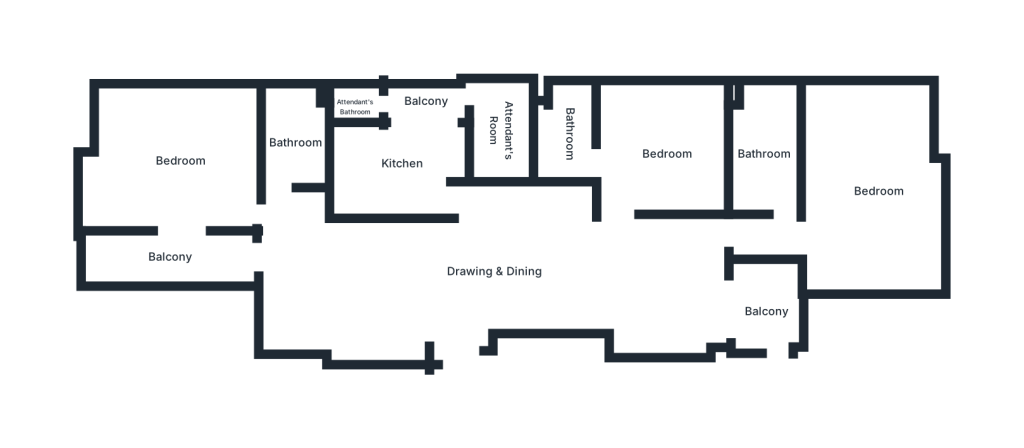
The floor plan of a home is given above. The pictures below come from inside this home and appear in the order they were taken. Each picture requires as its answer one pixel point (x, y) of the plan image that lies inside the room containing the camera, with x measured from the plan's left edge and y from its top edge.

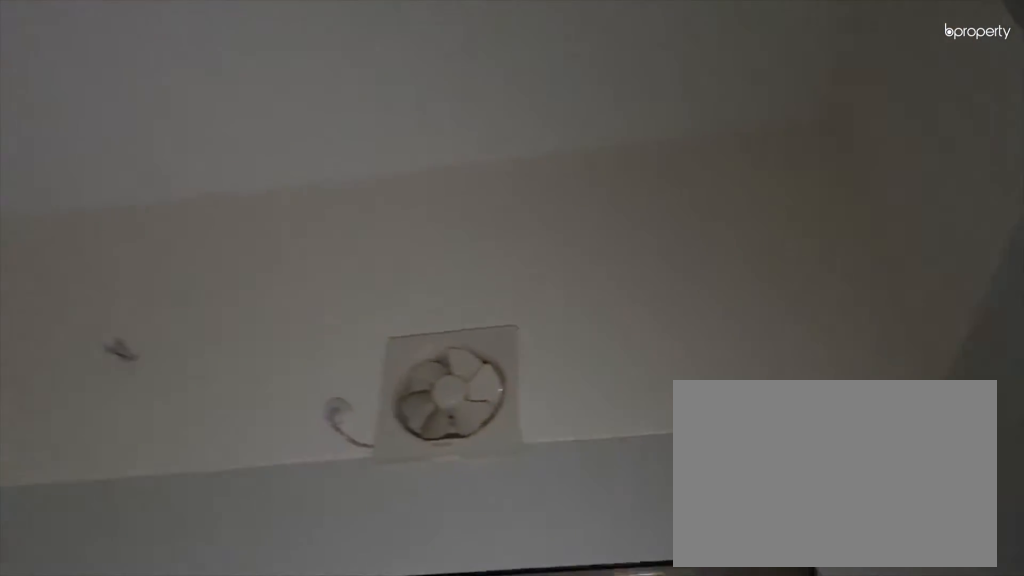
(402, 166)
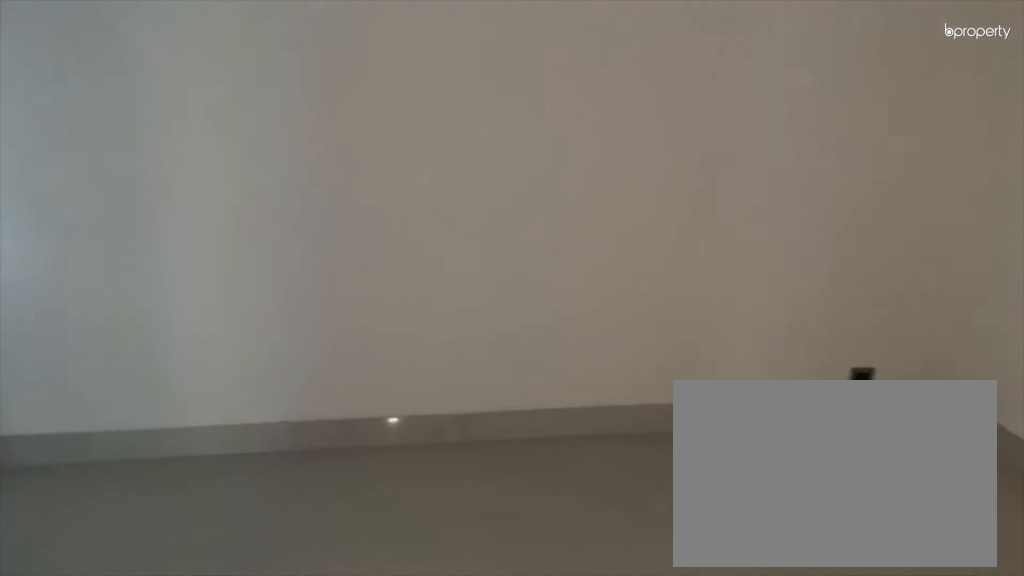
(657, 154)
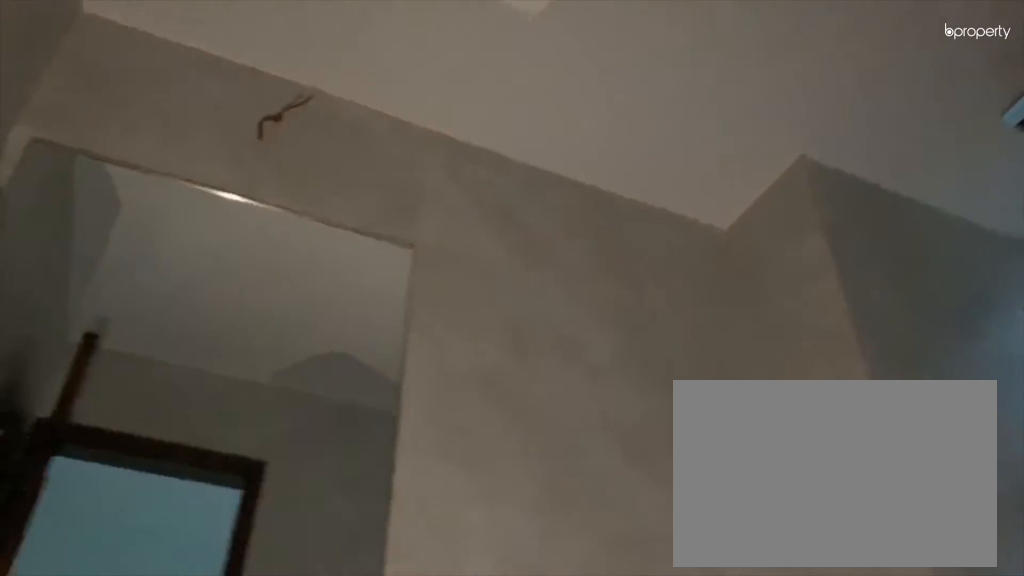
(571, 137)
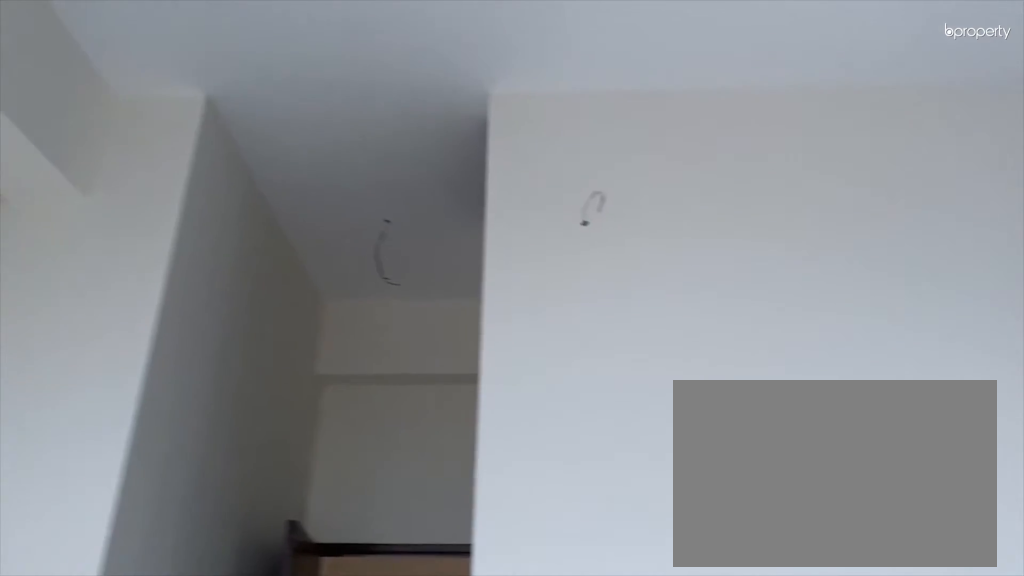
(878, 240)
